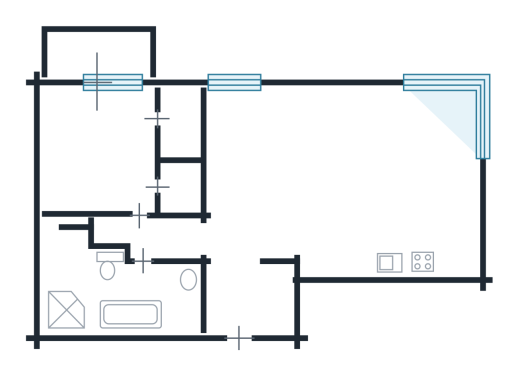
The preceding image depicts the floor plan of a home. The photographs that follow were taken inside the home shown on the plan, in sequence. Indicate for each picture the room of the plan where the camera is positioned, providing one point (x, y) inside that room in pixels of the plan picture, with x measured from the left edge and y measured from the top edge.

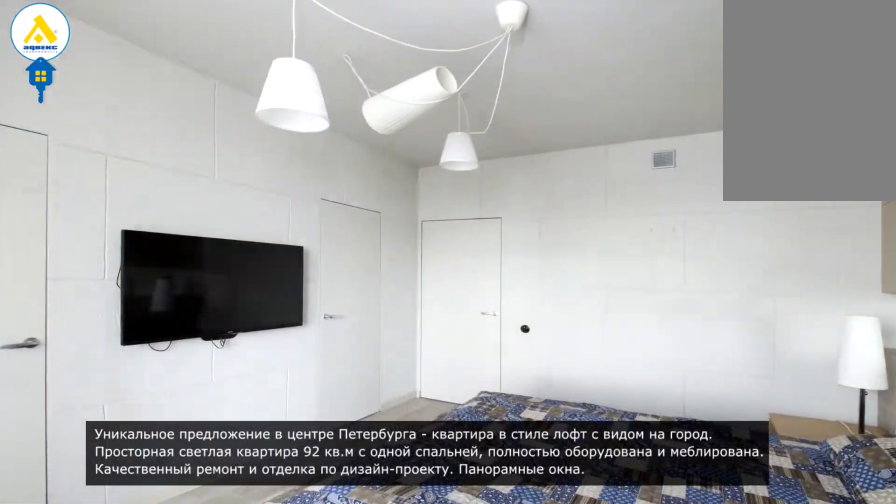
(97, 149)
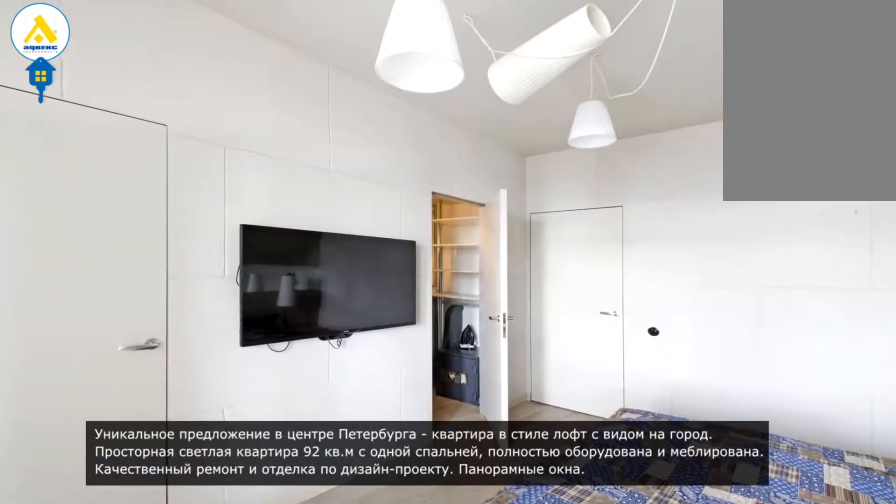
(97, 149)
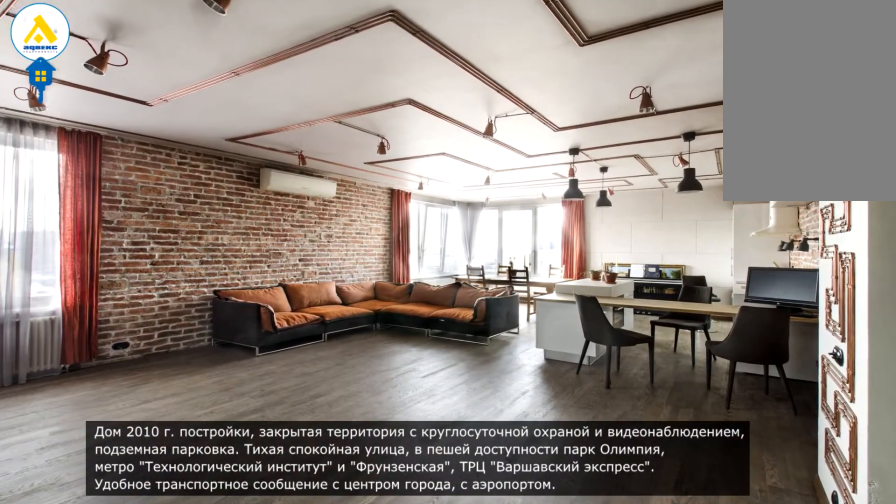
(290, 193)
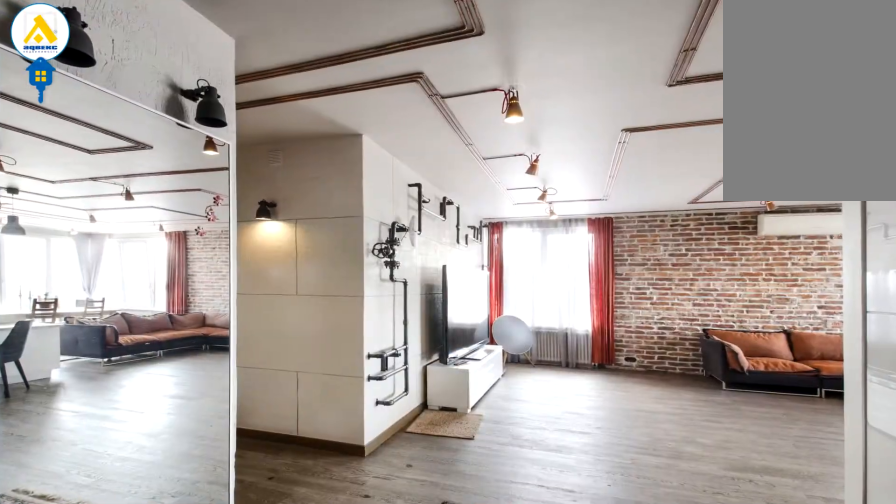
(290, 193)
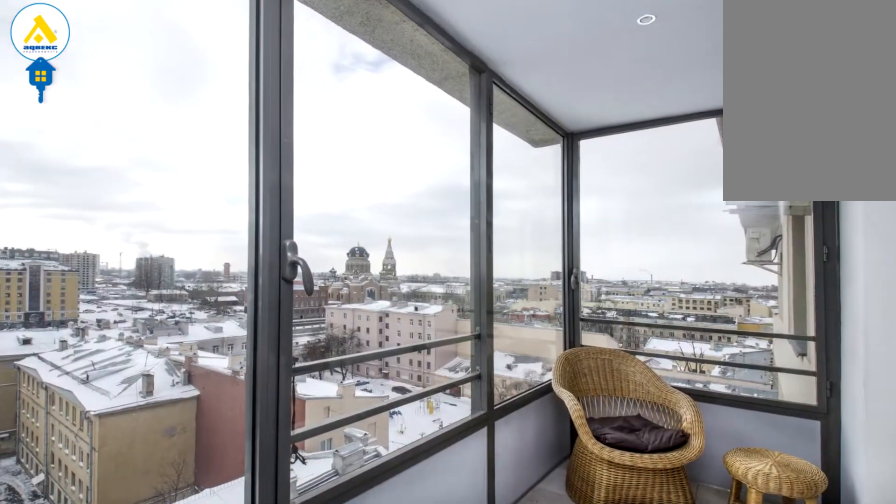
(104, 55)
